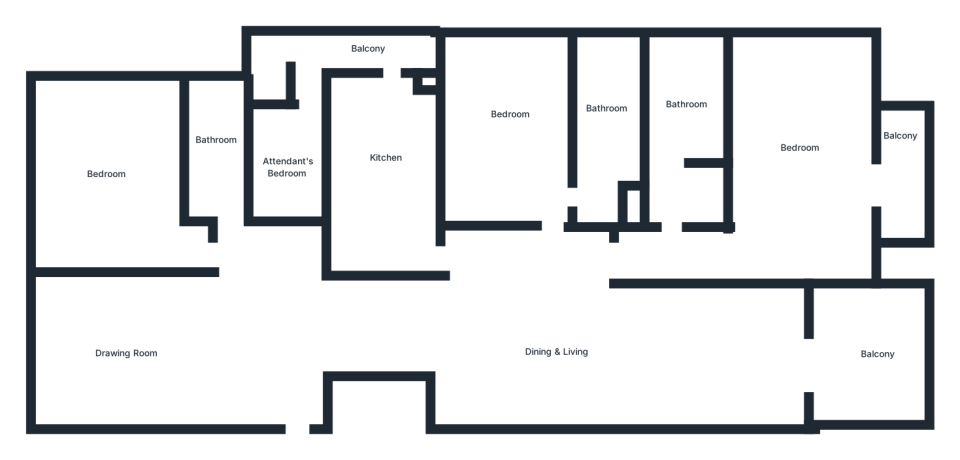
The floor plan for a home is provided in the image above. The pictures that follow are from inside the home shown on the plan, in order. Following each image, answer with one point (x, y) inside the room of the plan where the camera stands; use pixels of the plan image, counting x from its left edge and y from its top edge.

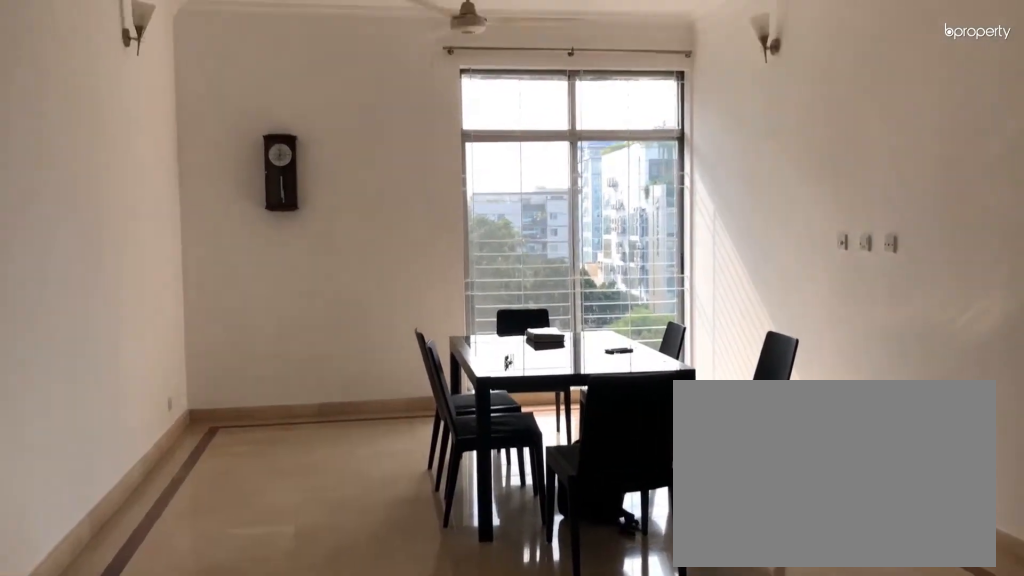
(127, 344)
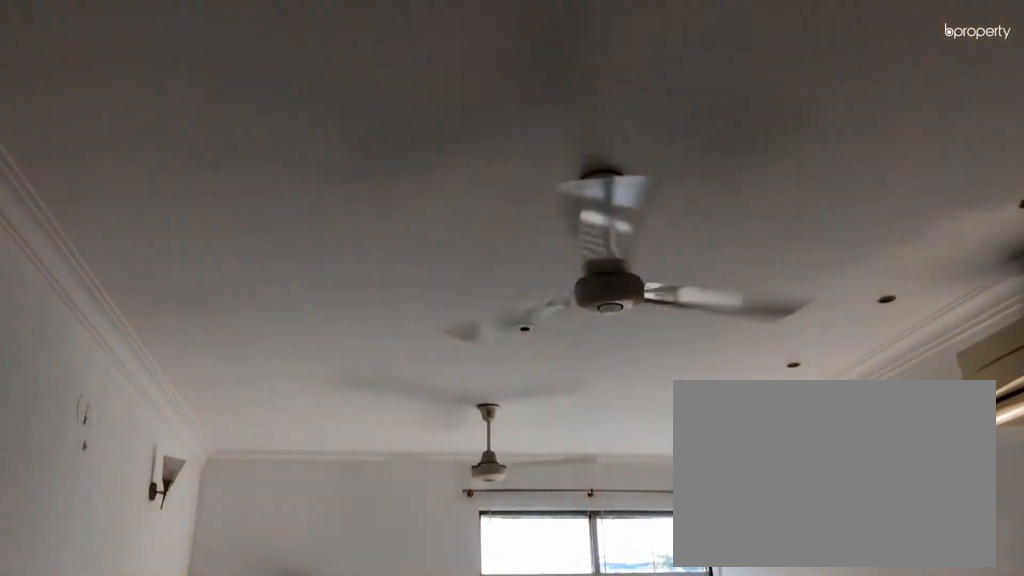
(127, 344)
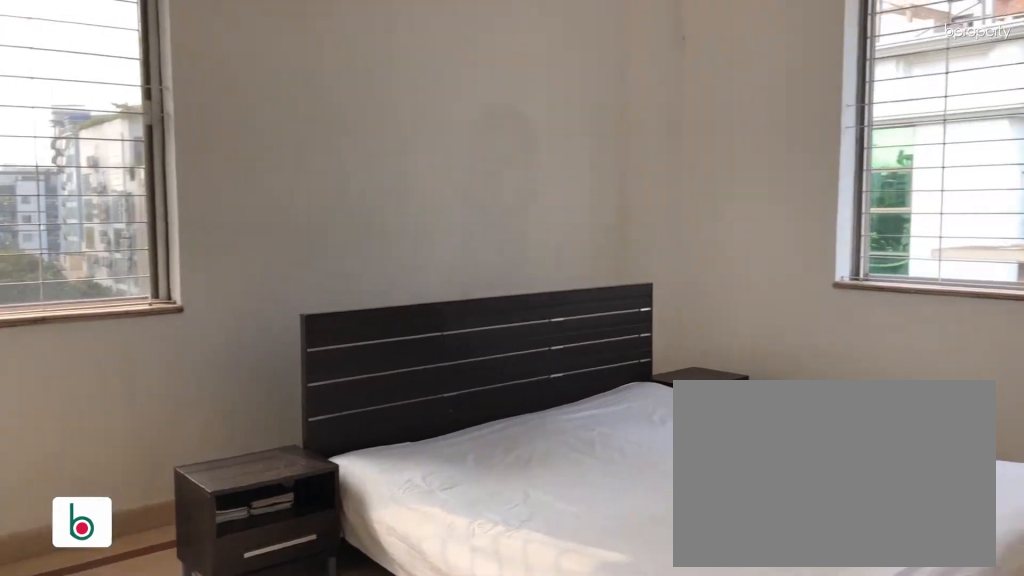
(104, 180)
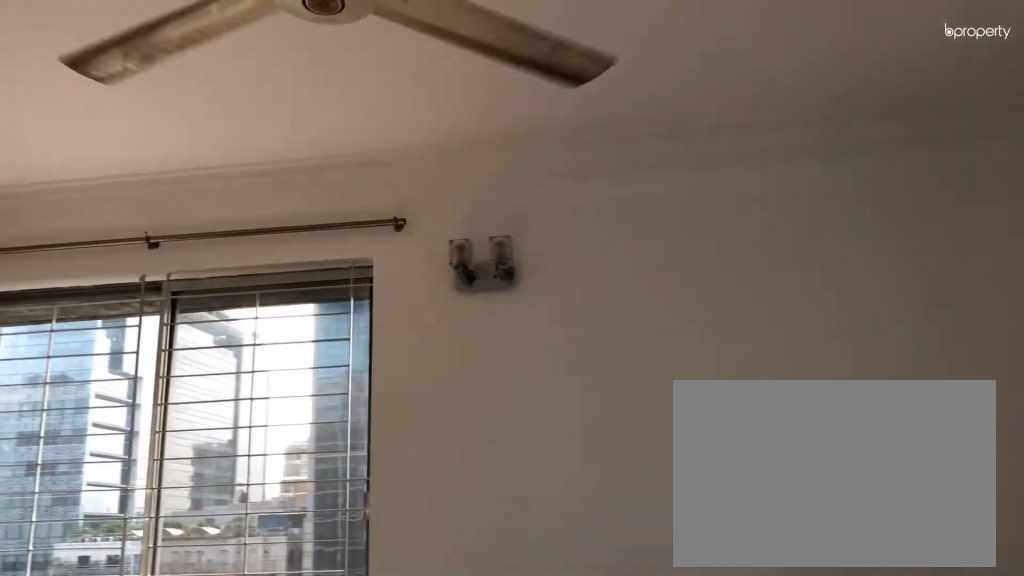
(104, 180)
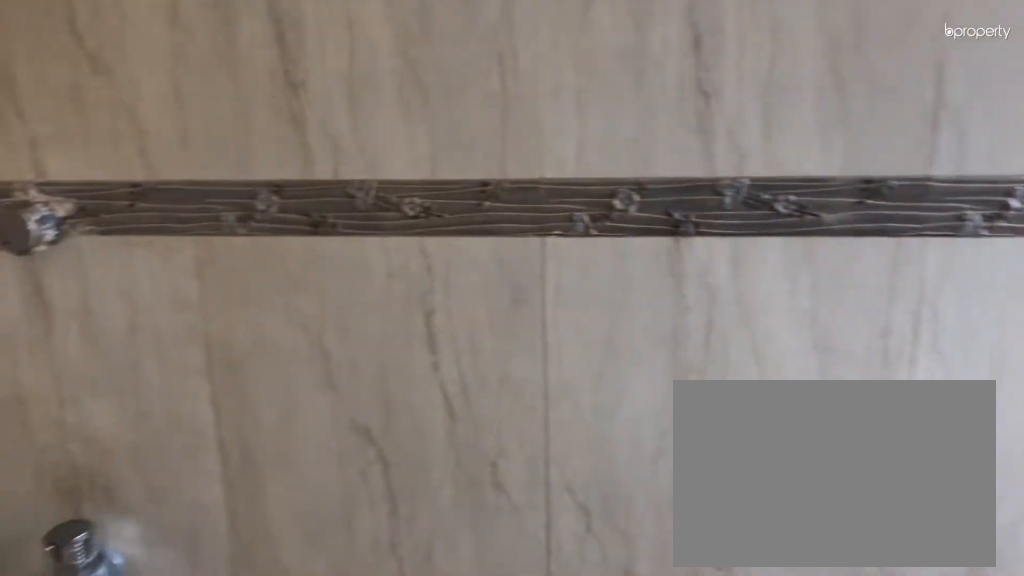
(211, 143)
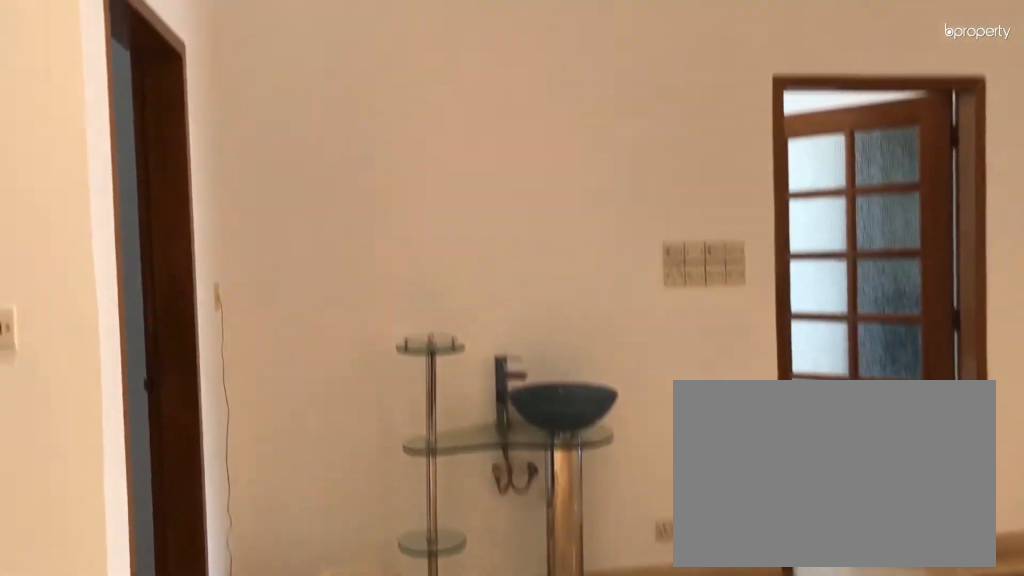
(527, 325)
